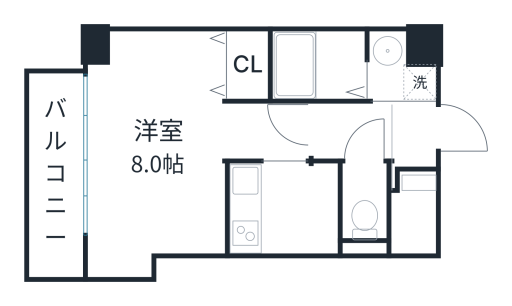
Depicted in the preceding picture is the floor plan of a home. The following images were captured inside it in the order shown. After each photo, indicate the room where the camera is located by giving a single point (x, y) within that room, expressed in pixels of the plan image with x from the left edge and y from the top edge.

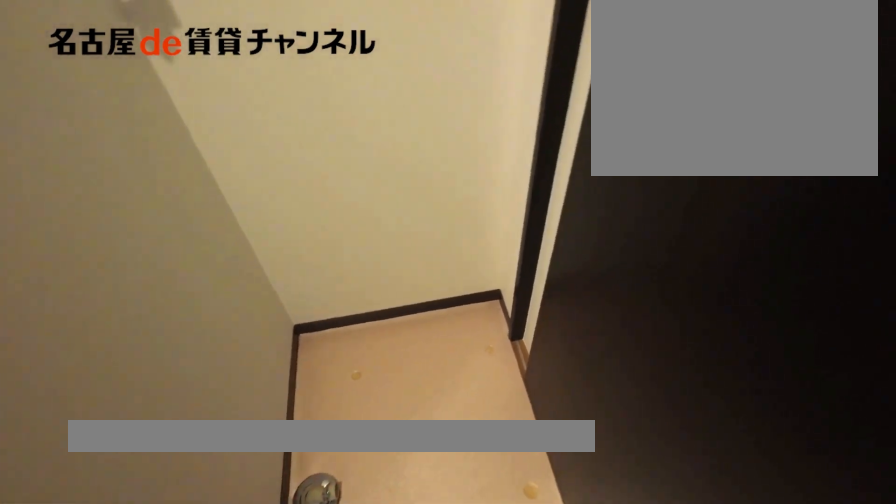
(398, 69)
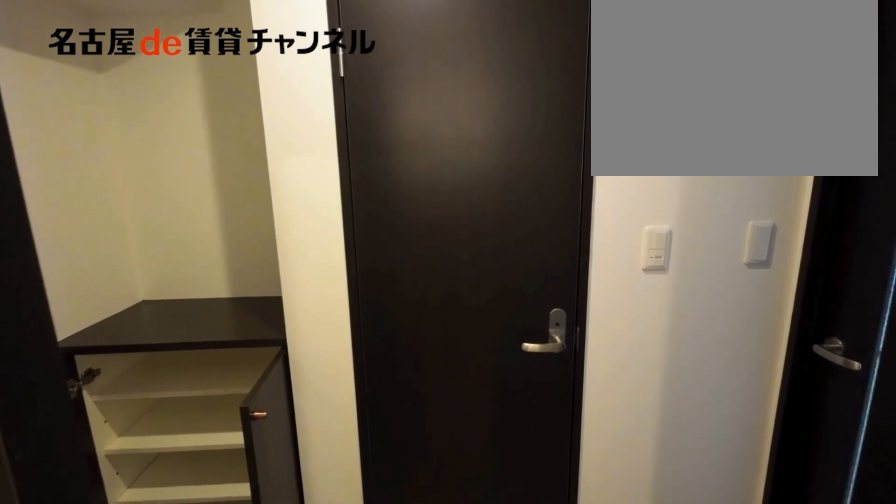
(352, 131)
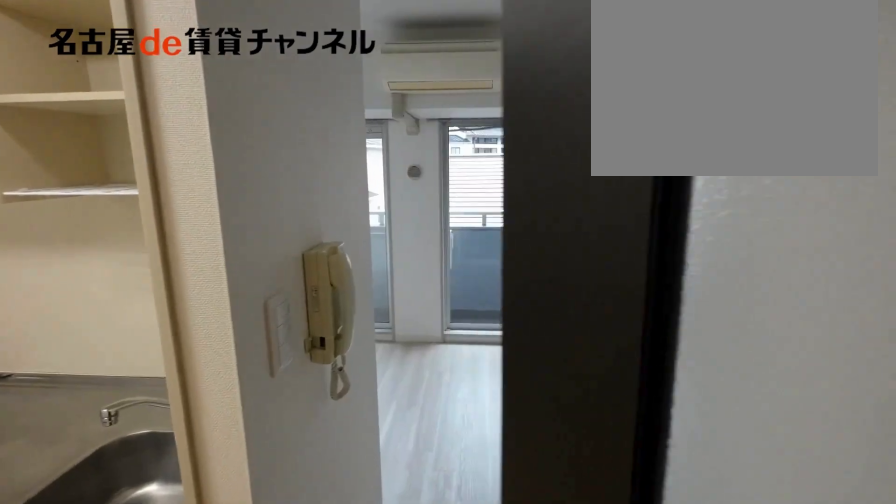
(283, 208)
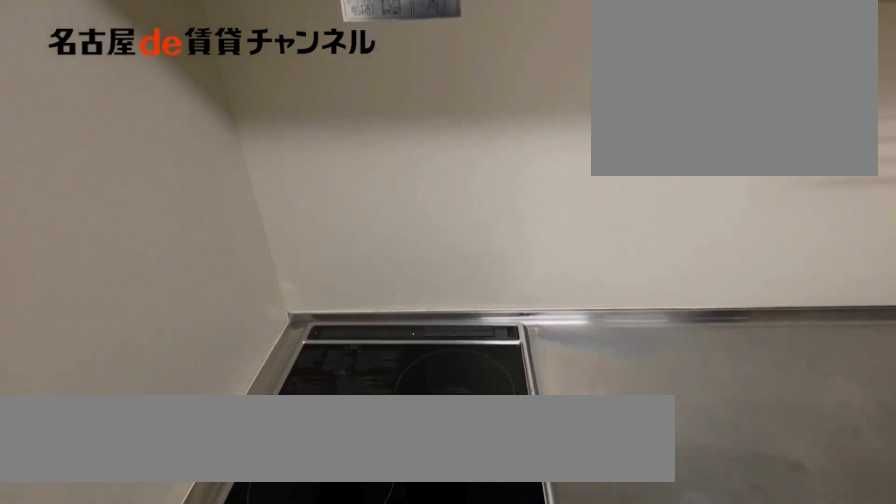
(283, 208)
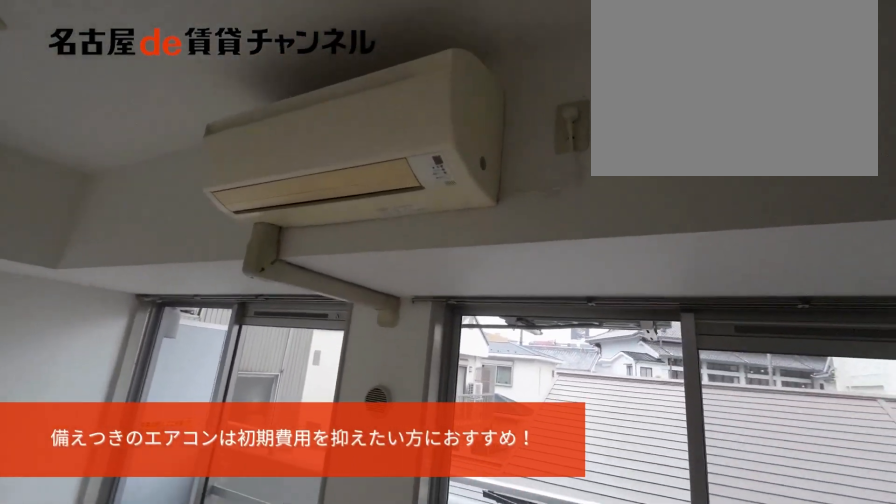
(169, 147)
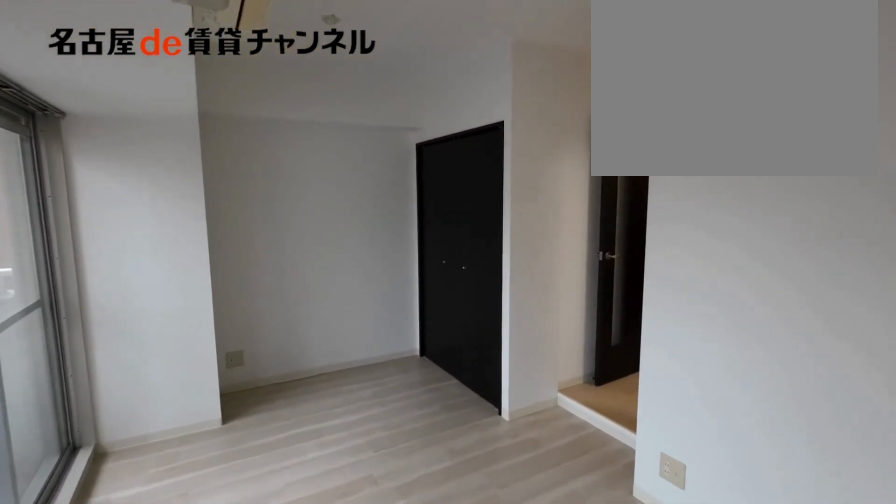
(169, 147)
